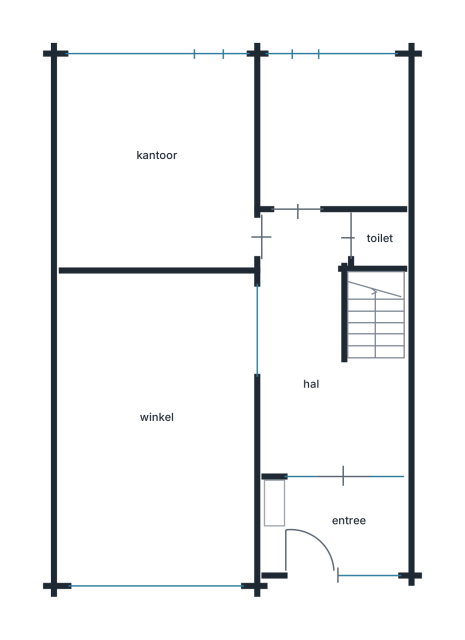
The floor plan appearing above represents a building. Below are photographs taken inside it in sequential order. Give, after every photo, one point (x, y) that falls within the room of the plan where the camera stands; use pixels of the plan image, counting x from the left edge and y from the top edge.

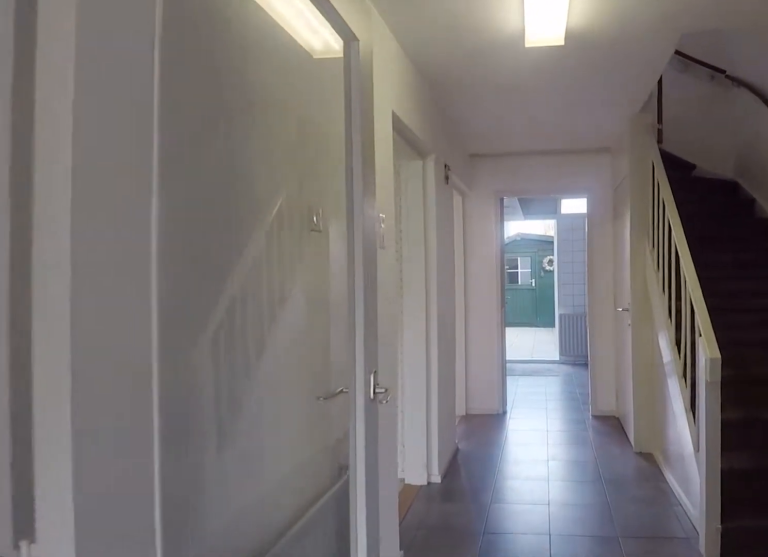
(328, 413)
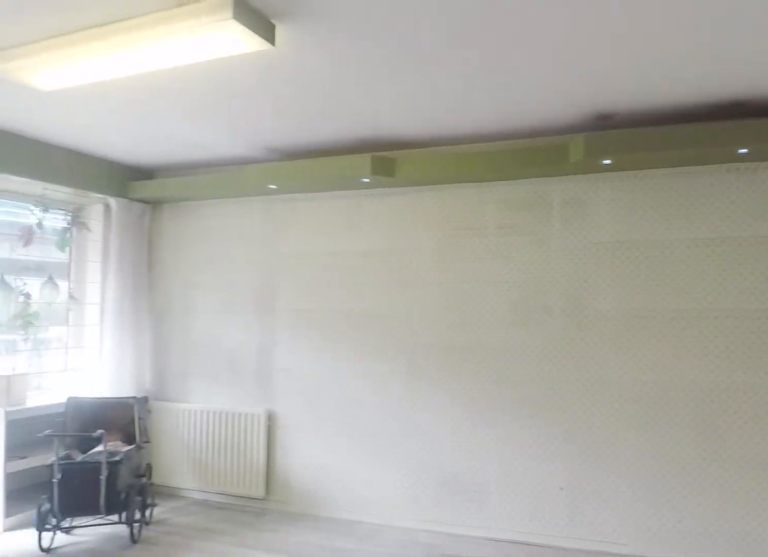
(155, 427)
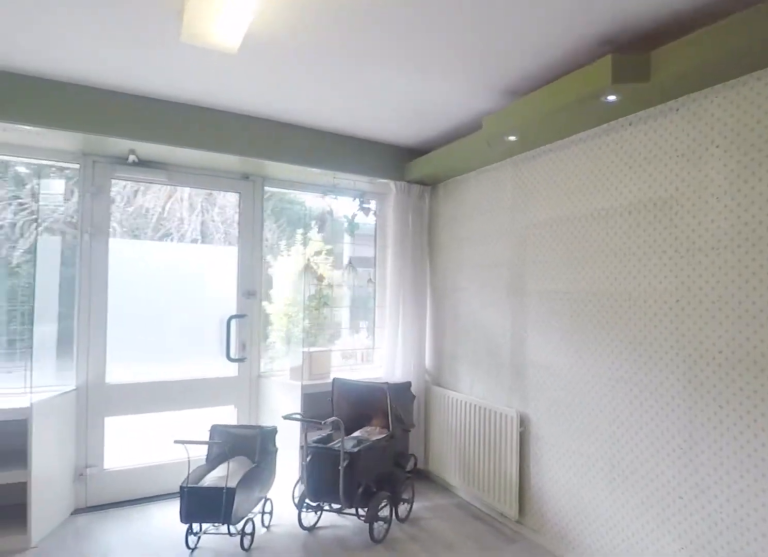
(155, 427)
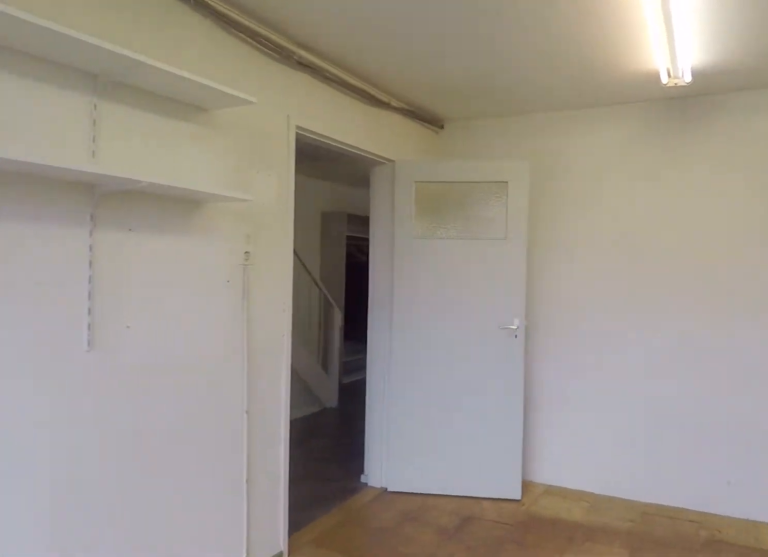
(165, 155)
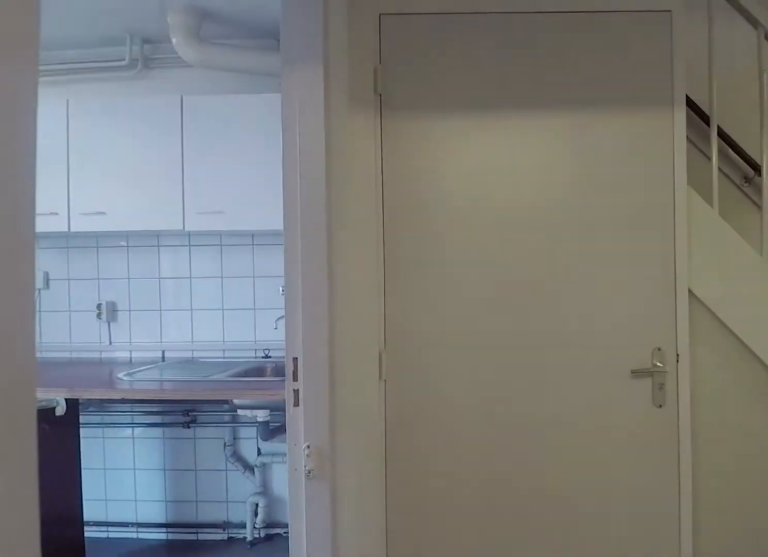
(328, 413)
